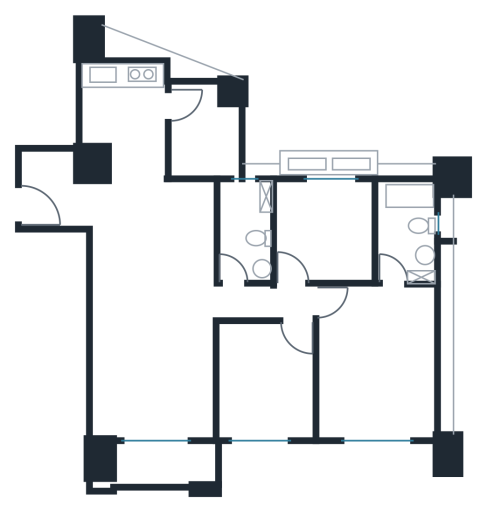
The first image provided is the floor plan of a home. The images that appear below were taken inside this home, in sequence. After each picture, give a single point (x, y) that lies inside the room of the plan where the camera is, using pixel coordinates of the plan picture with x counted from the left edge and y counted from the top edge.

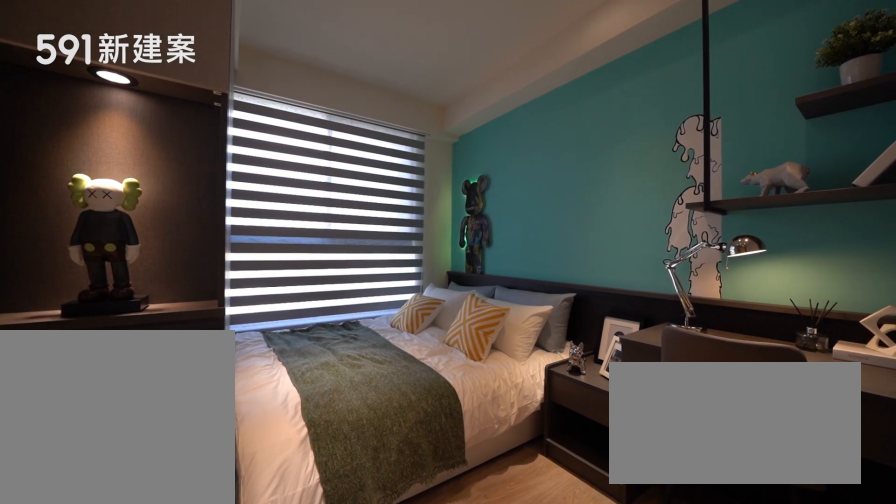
(263, 383)
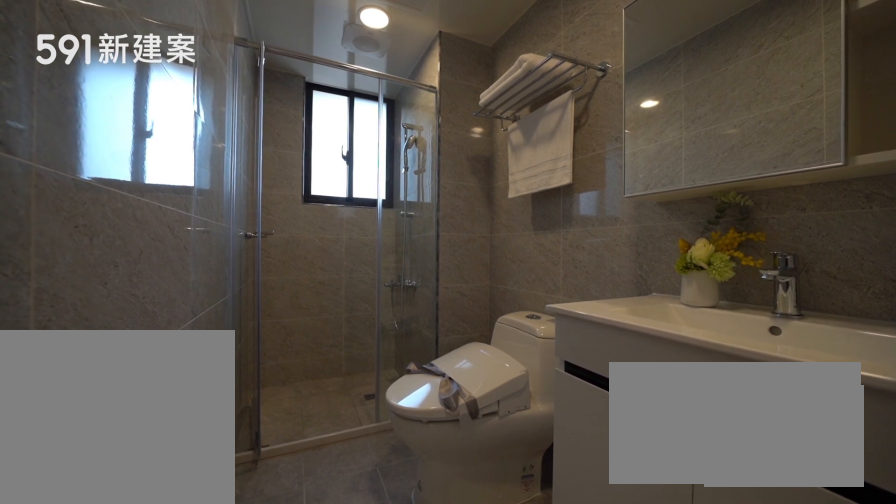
(246, 232)
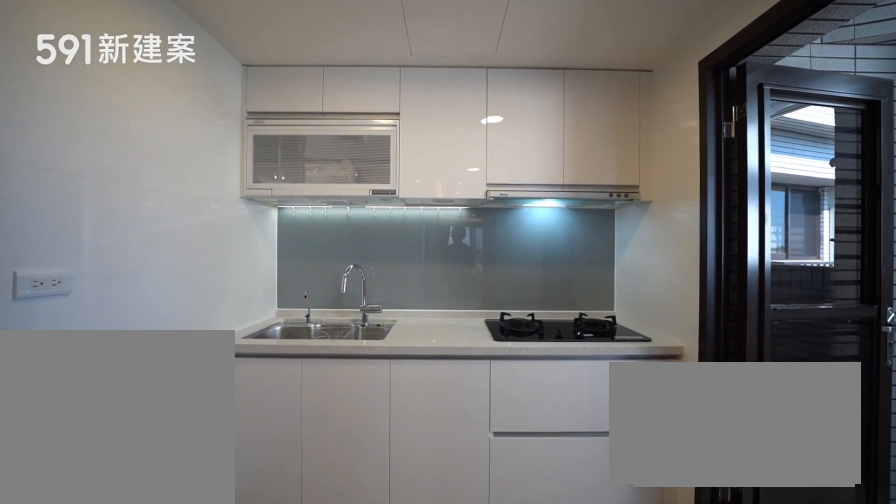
(124, 111)
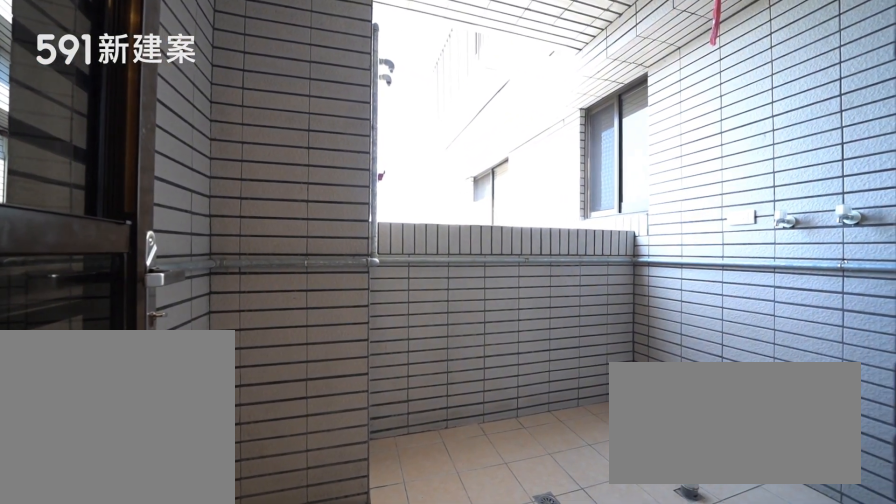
(206, 133)
